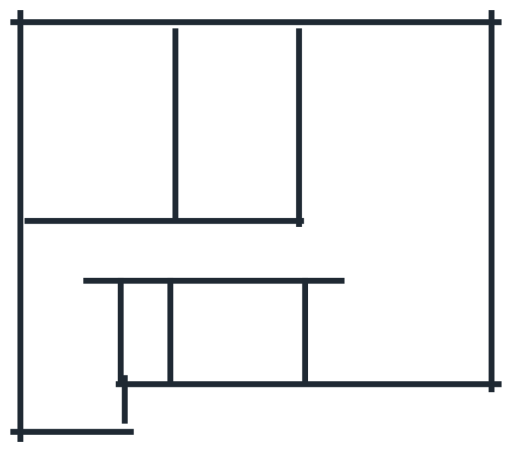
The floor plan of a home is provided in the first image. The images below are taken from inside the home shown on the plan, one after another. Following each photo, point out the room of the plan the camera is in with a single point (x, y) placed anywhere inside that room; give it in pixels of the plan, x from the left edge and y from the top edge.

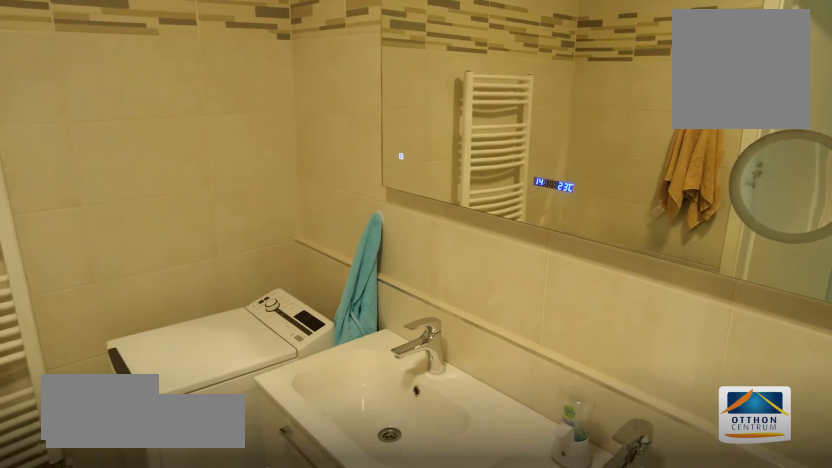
(238, 337)
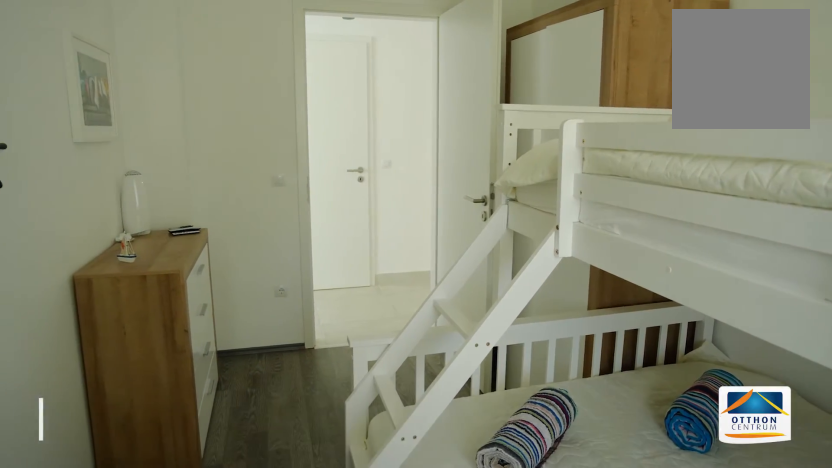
(237, 123)
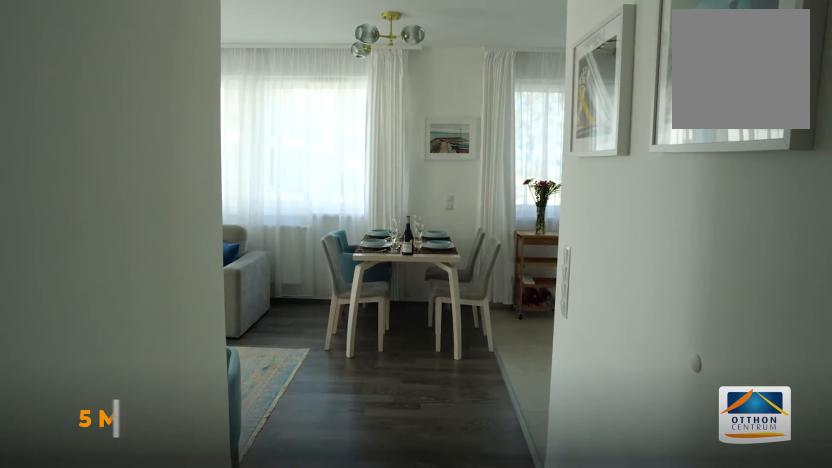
(394, 241)
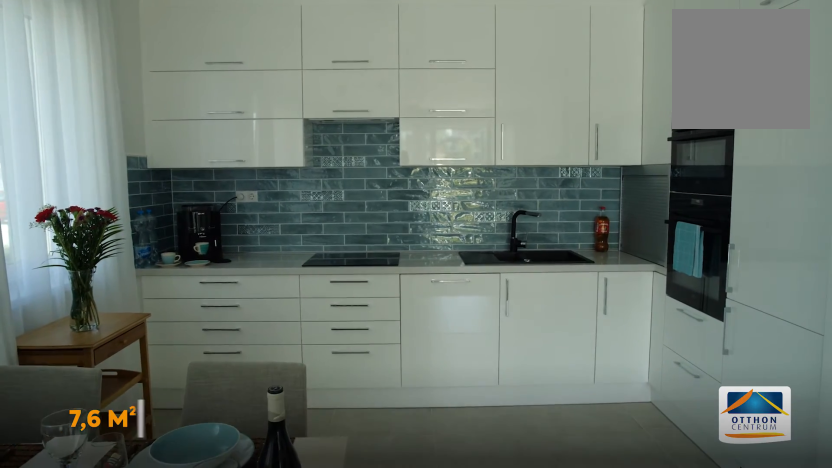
(394, 324)
